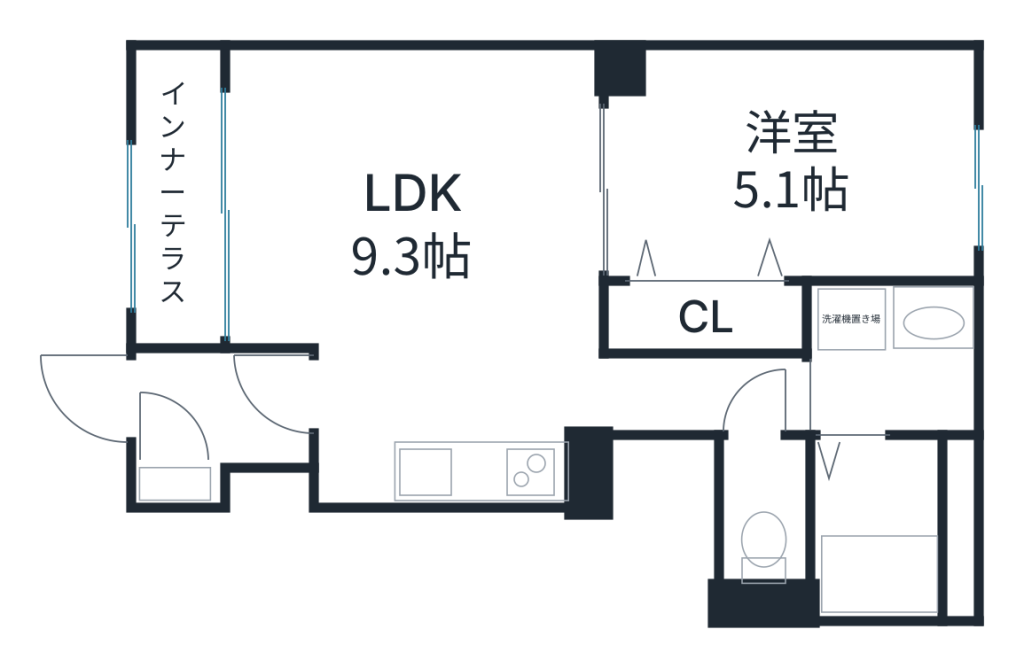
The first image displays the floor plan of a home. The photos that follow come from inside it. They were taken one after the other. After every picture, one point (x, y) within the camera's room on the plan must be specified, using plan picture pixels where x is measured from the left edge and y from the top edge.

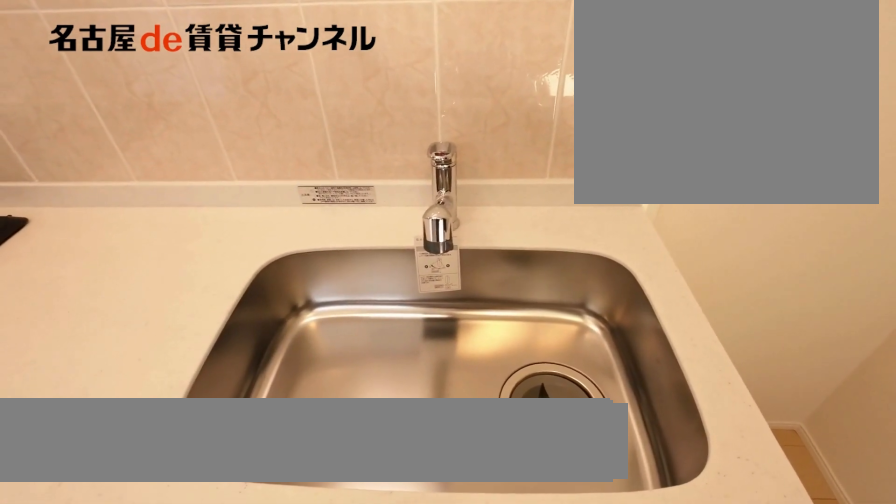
(496, 470)
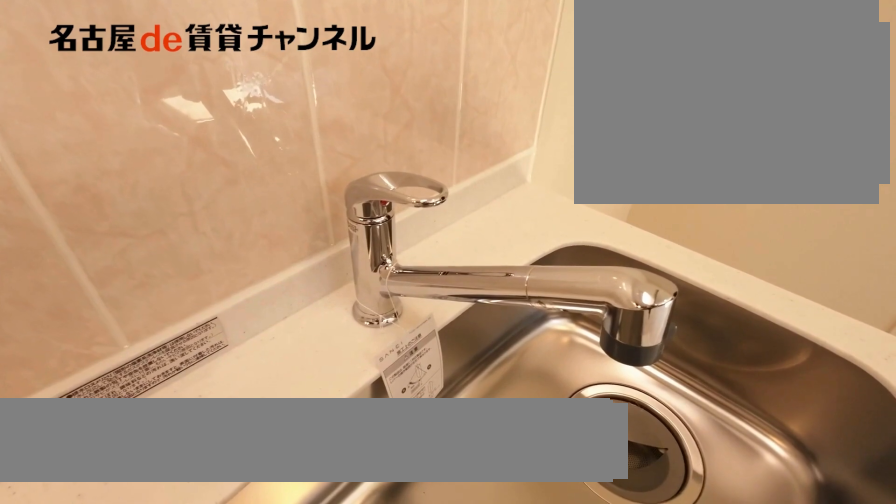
(496, 470)
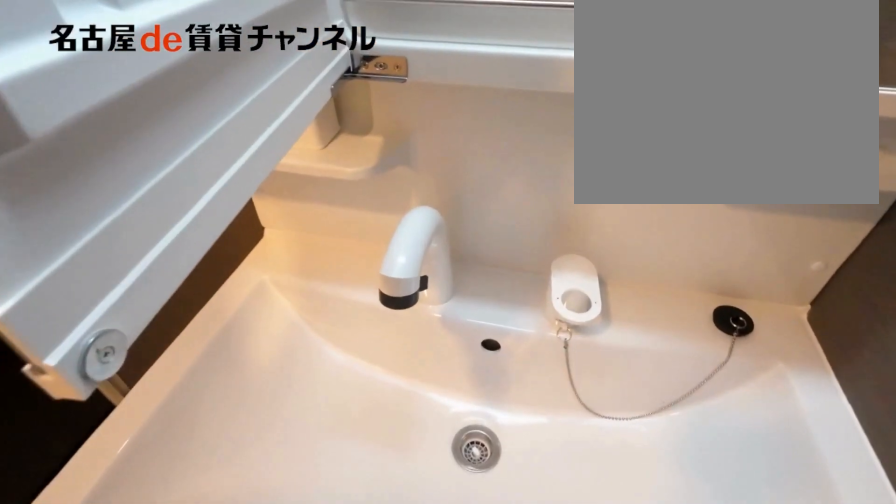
(890, 356)
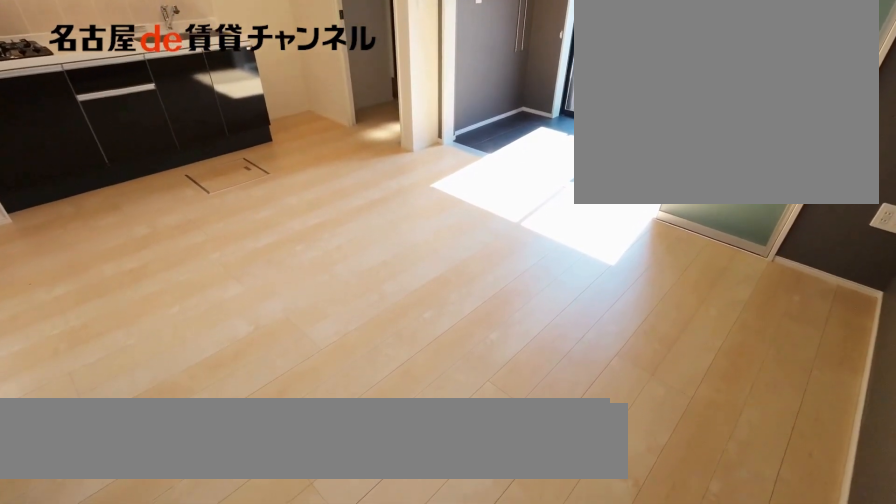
(426, 266)
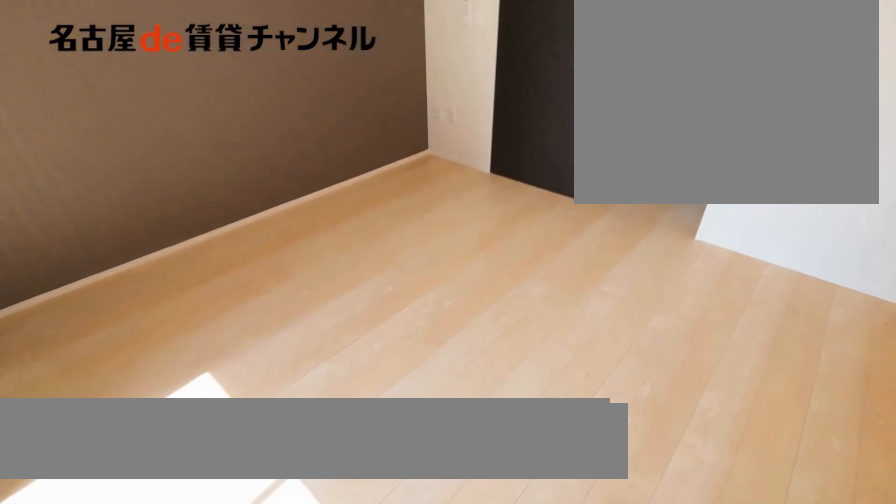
(426, 266)
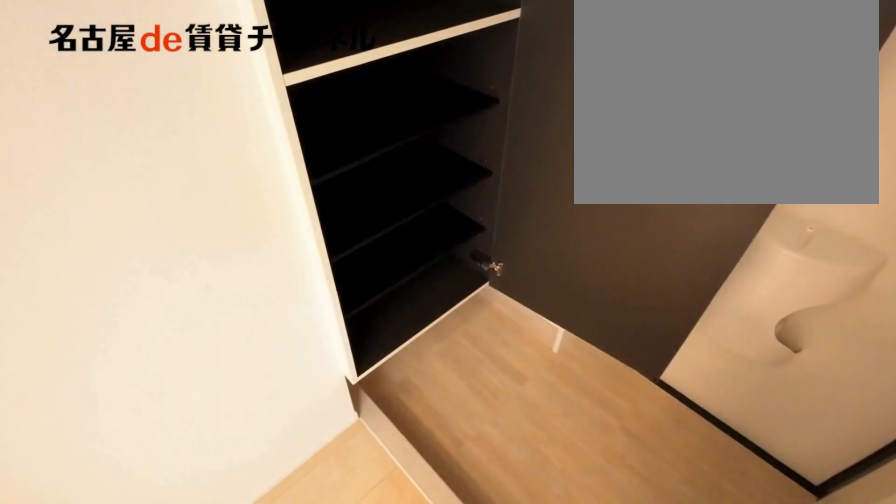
(180, 486)
